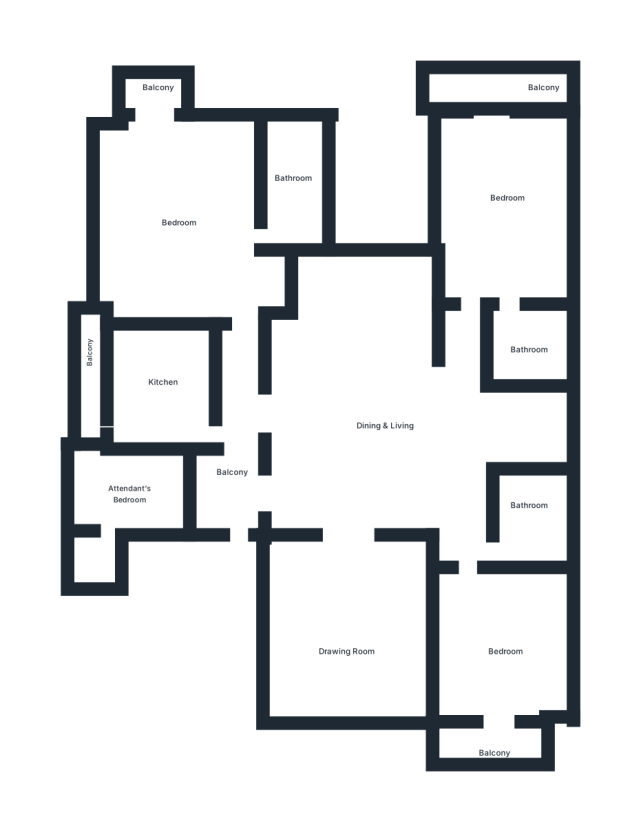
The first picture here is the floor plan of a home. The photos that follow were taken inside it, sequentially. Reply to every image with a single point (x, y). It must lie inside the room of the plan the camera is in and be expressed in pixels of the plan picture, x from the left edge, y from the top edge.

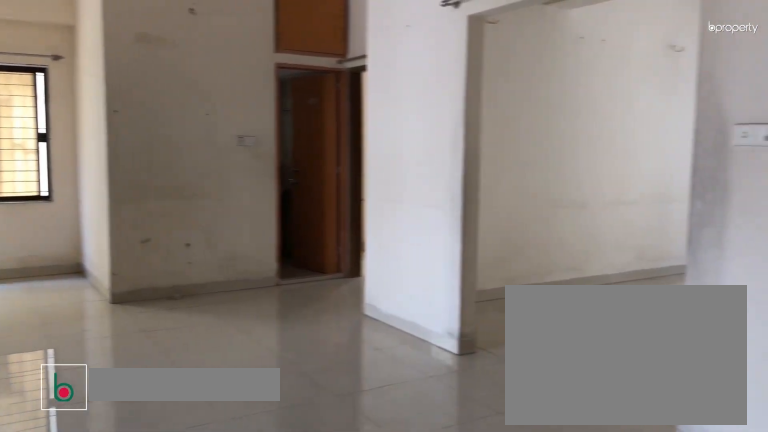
(328, 440)
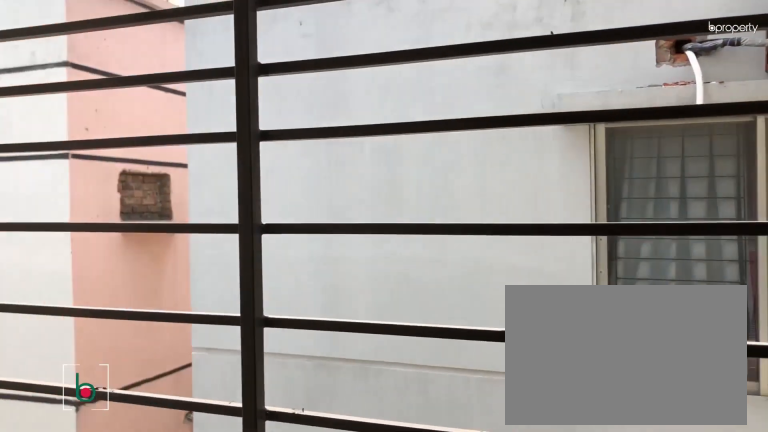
(488, 740)
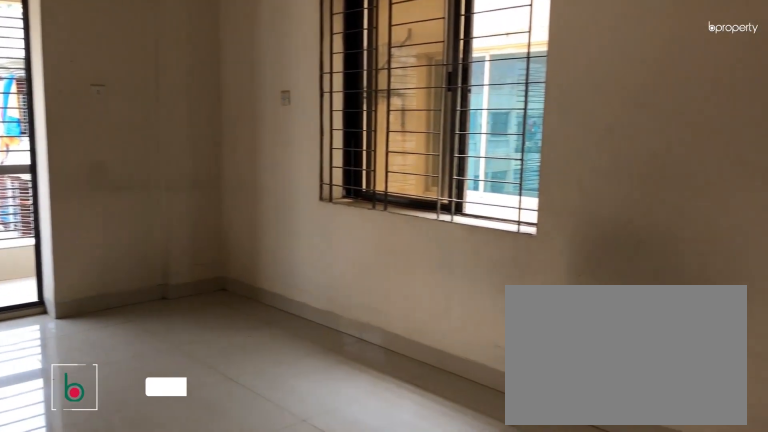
(505, 197)
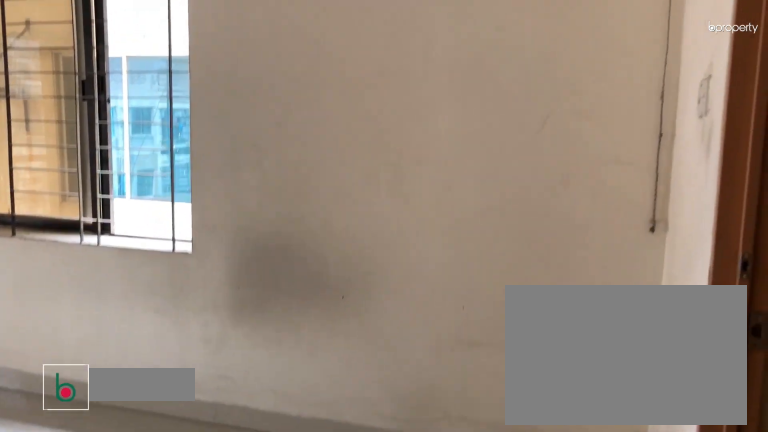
(505, 197)
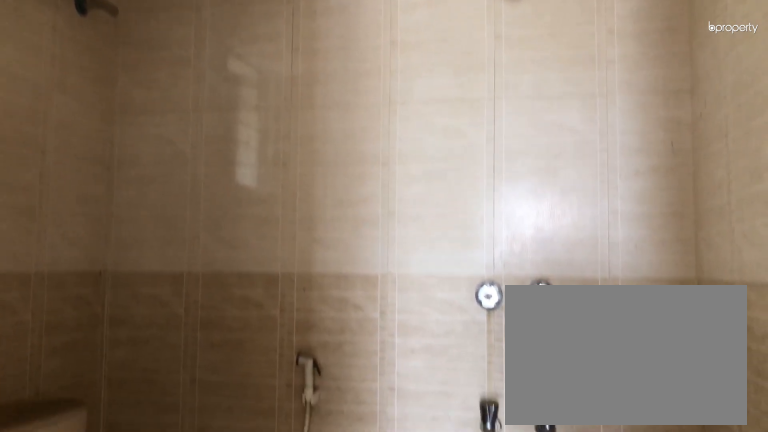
(529, 354)
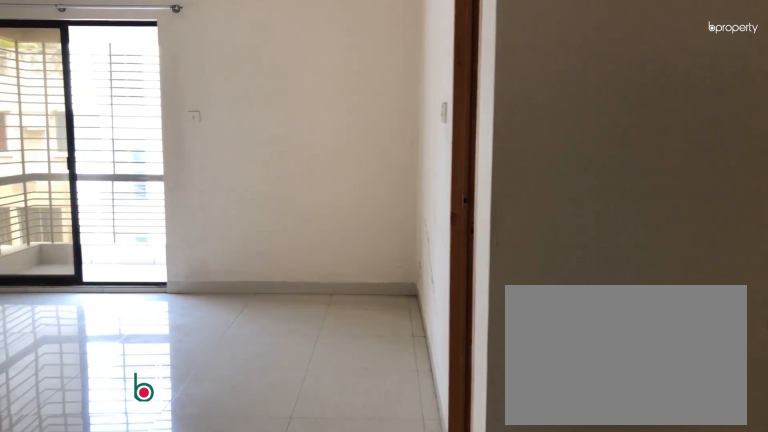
(180, 217)
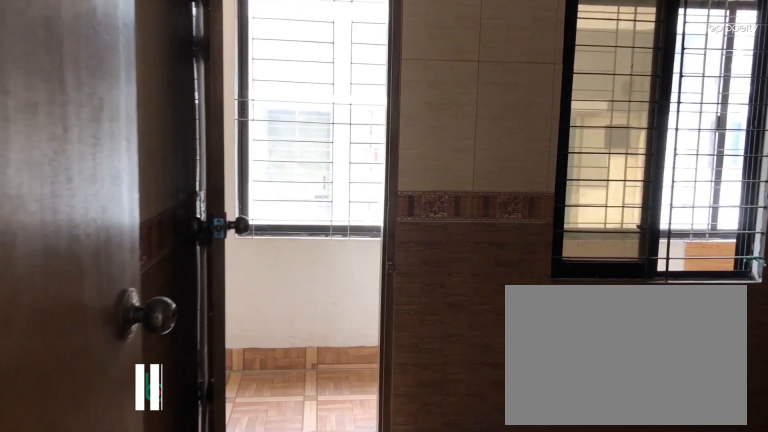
(162, 393)
